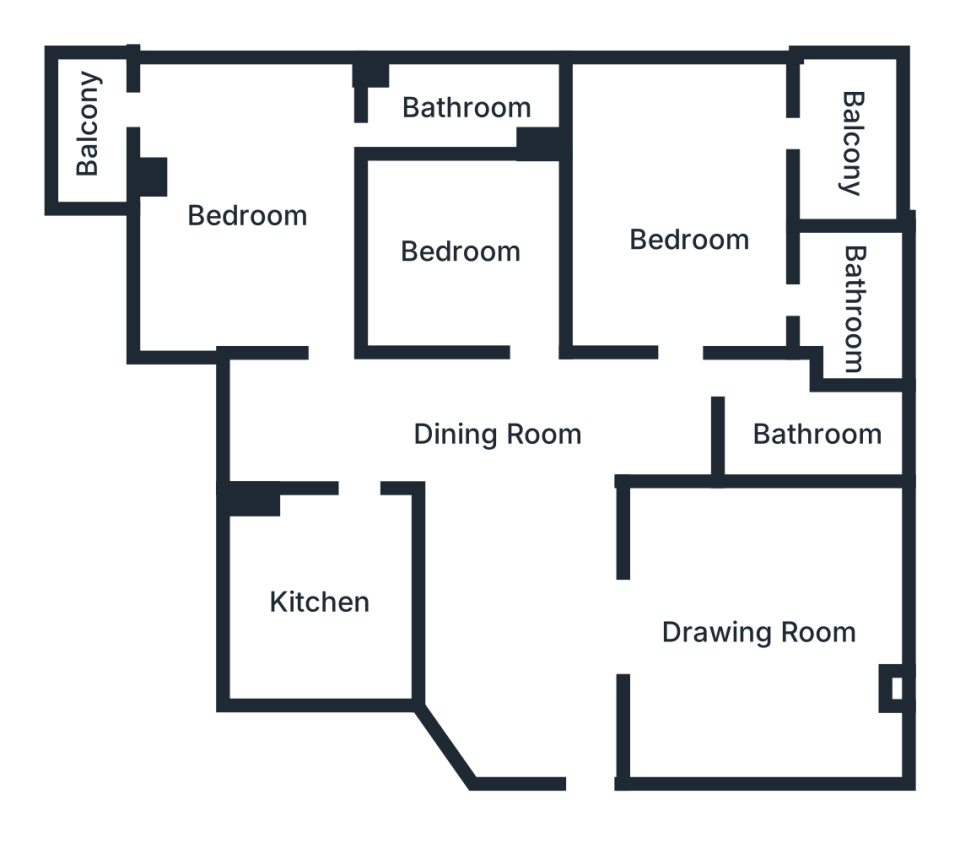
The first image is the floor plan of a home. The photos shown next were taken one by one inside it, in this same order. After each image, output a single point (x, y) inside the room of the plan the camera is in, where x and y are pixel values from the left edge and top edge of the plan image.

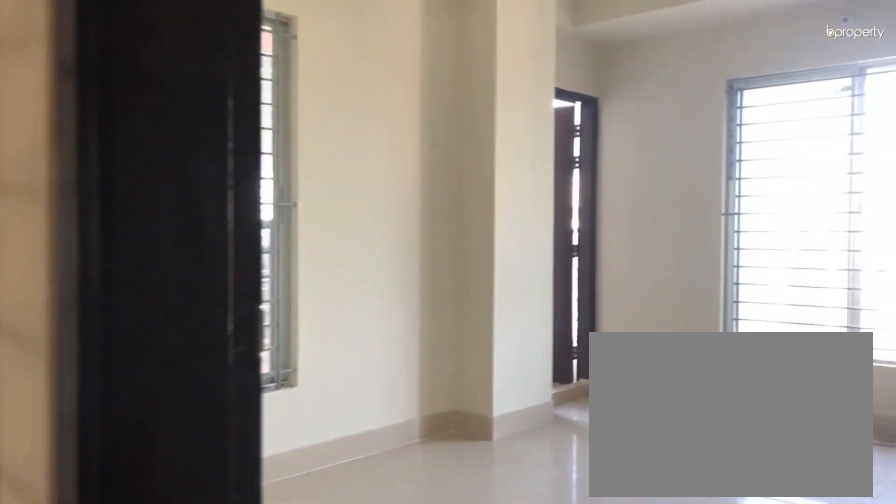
(250, 215)
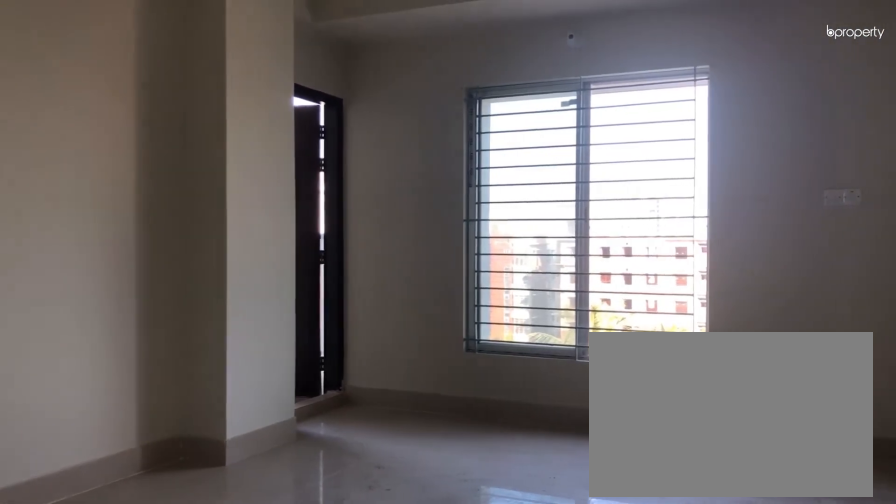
(250, 215)
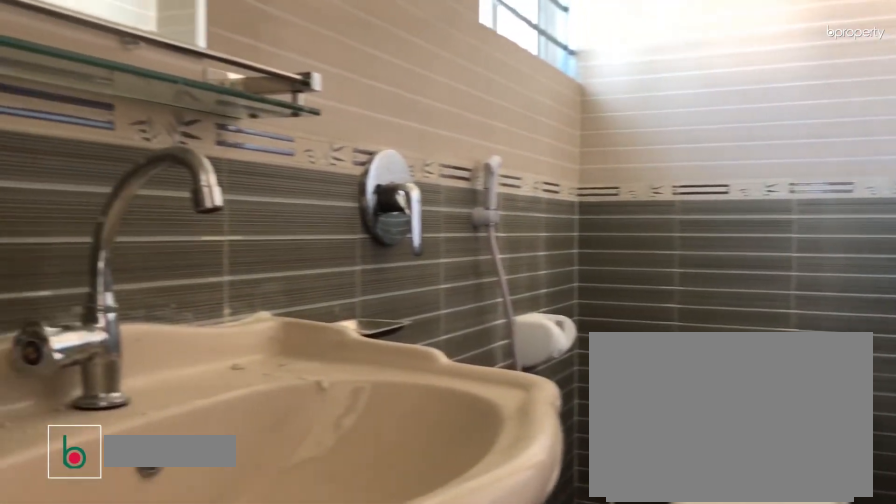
(465, 111)
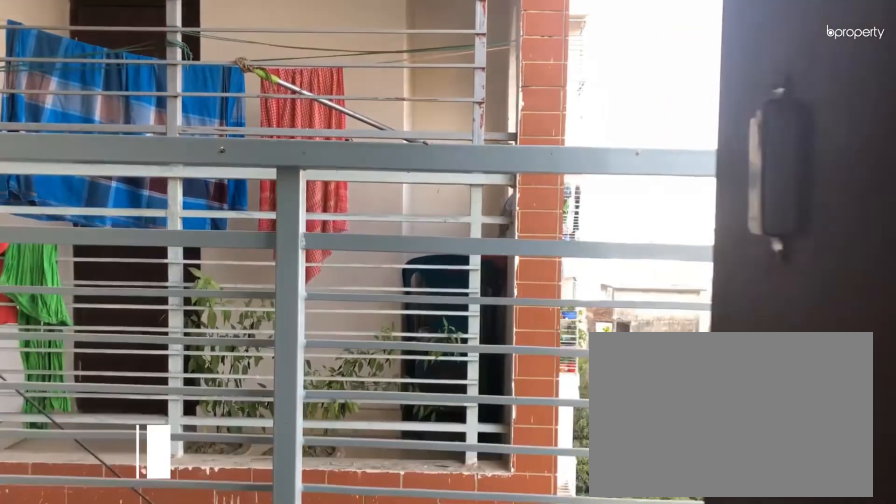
(87, 122)
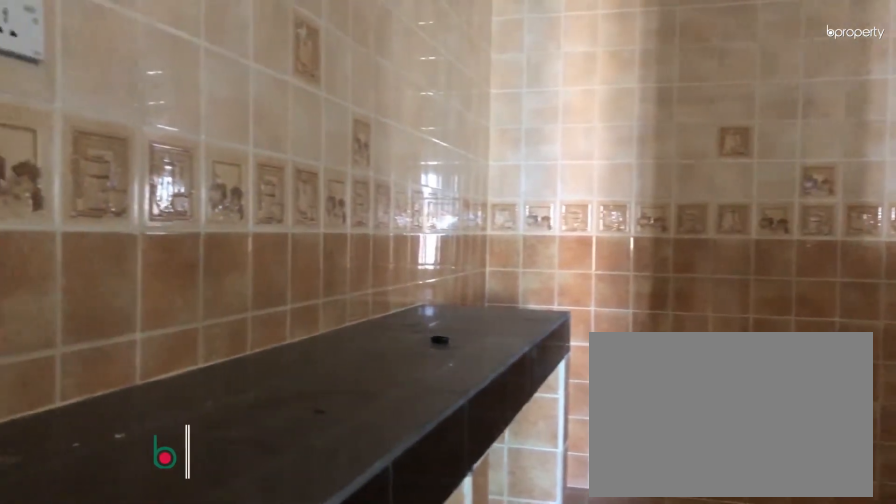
(322, 602)
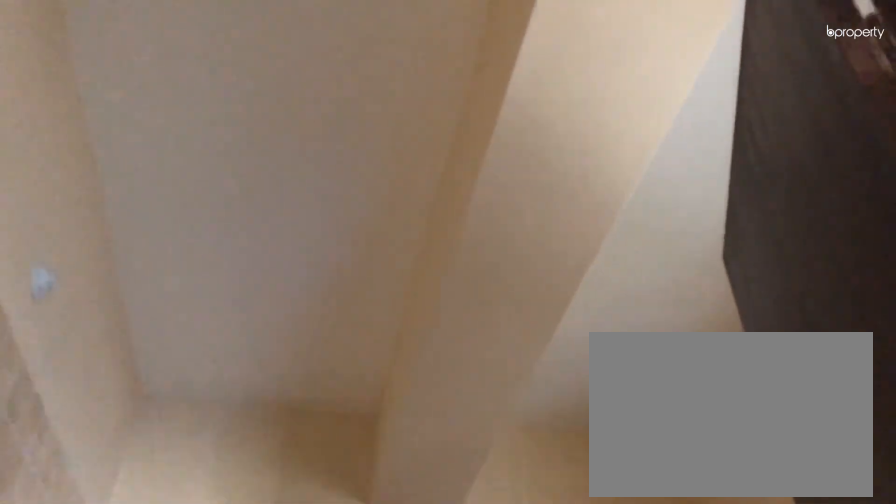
(322, 602)
